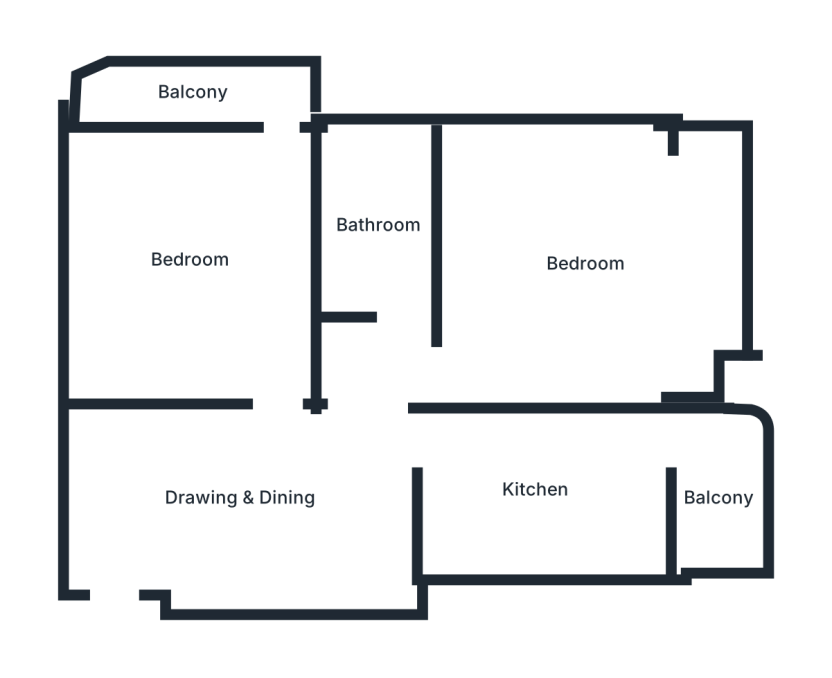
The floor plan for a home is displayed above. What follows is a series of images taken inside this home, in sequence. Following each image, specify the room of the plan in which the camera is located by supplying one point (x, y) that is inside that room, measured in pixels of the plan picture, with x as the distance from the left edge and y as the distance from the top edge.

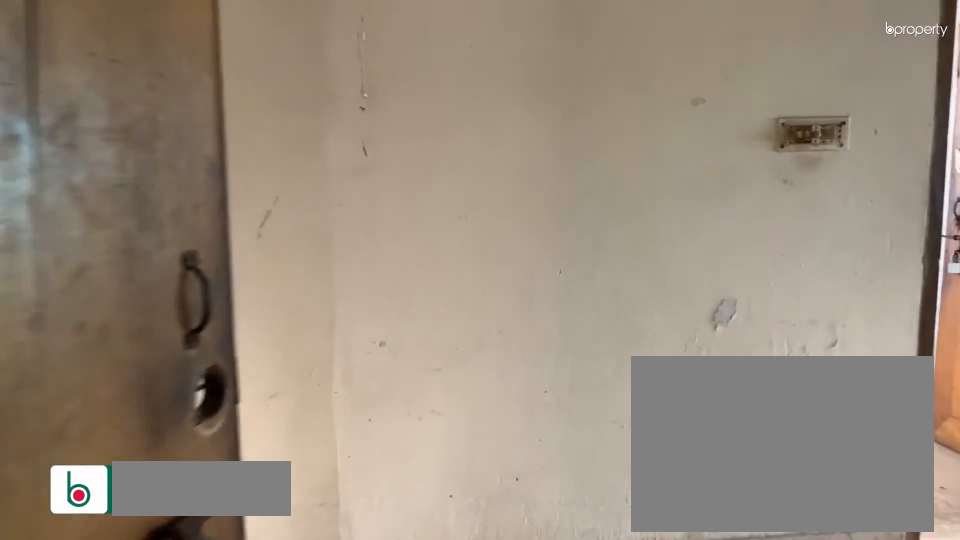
(231, 502)
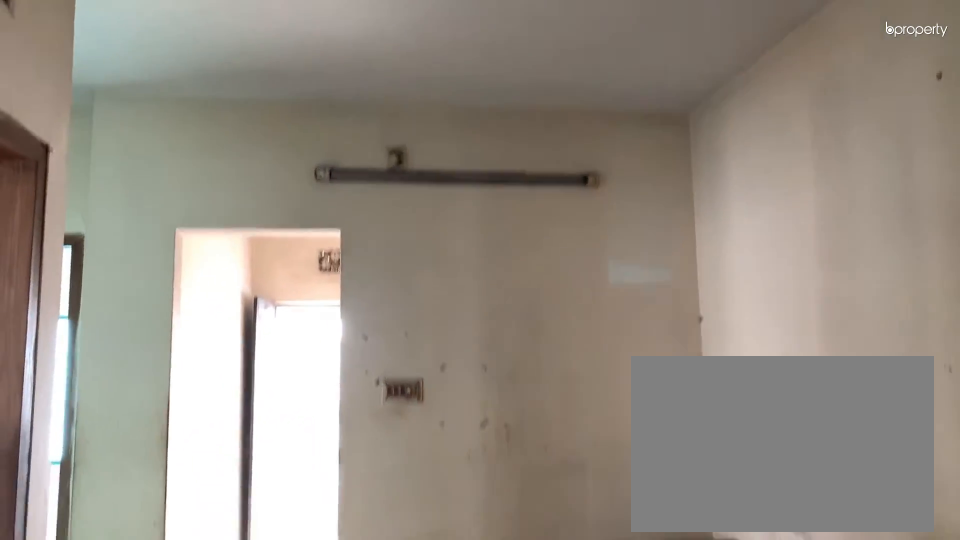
(246, 495)
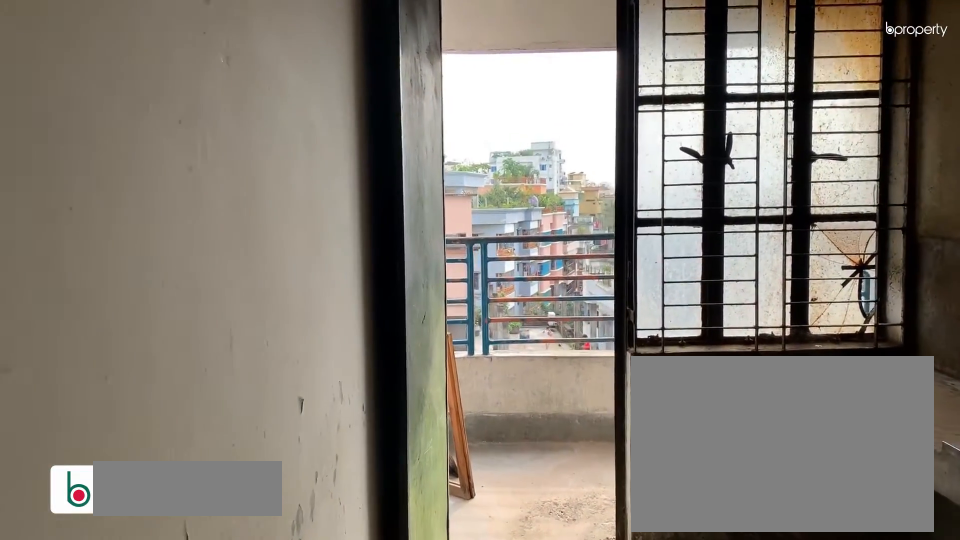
(534, 491)
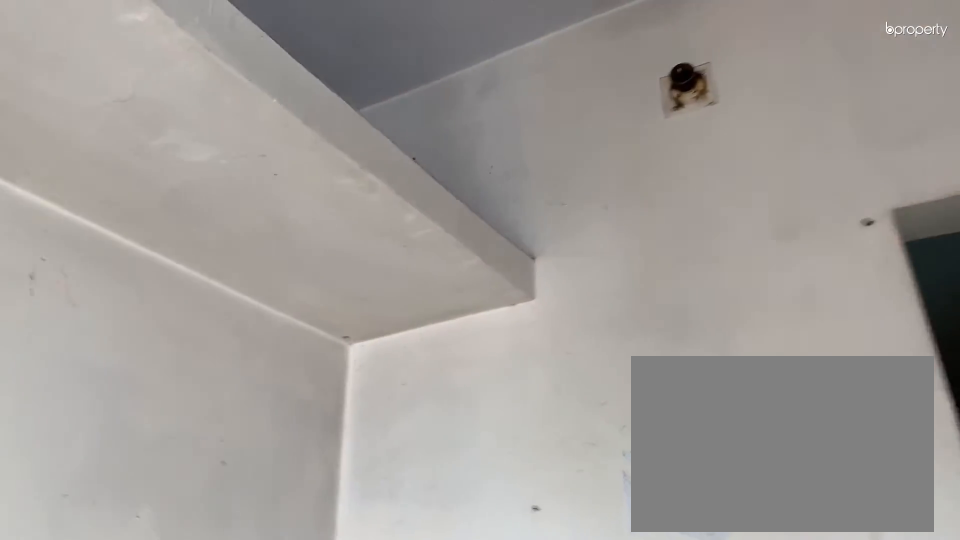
(534, 491)
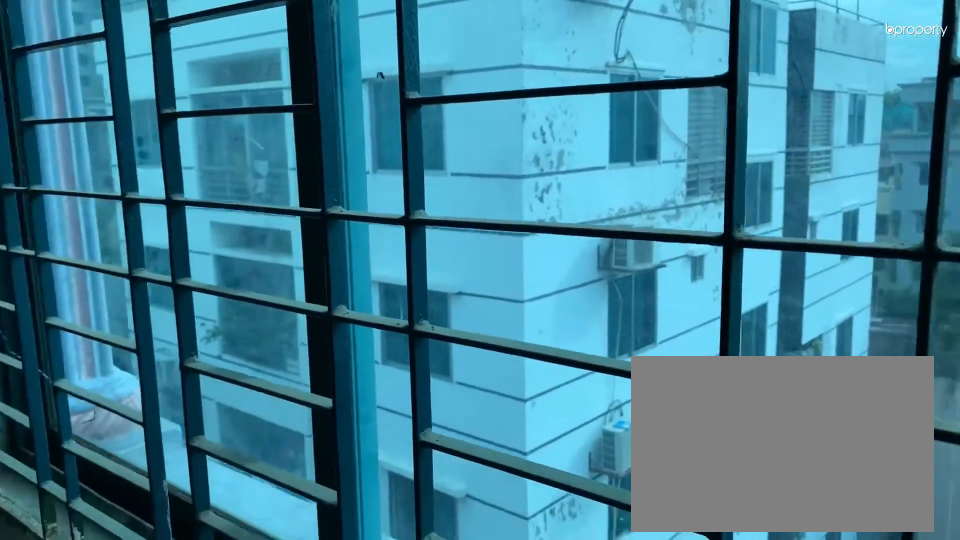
(583, 264)
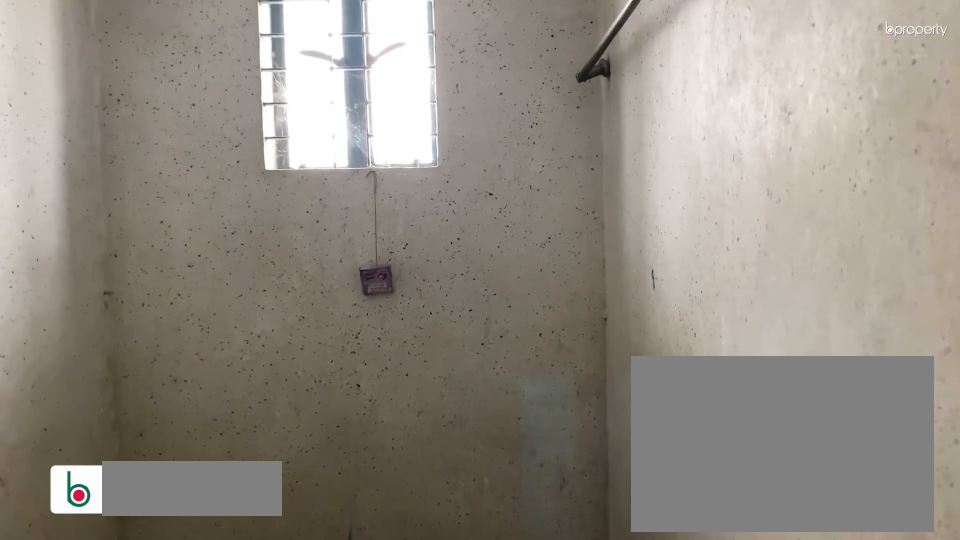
(380, 226)
